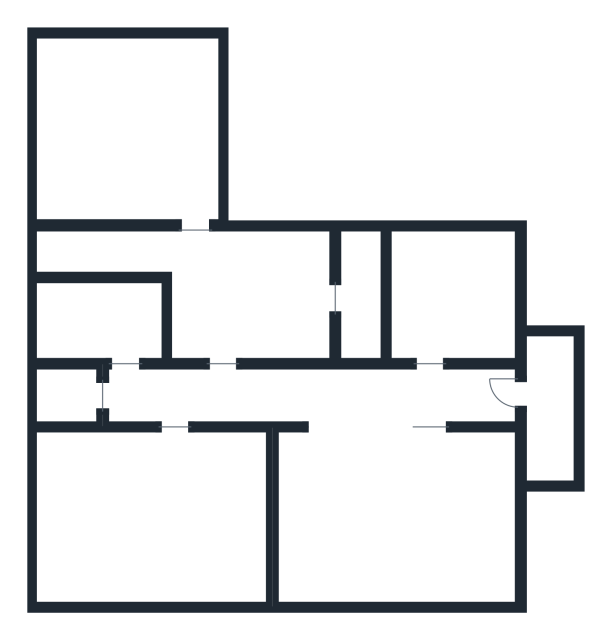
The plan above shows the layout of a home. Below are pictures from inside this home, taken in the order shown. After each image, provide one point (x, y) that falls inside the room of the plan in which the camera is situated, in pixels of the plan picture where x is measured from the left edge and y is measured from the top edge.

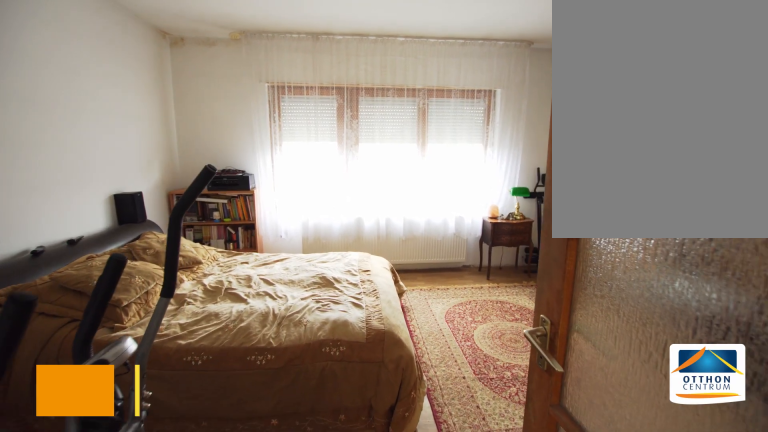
(401, 513)
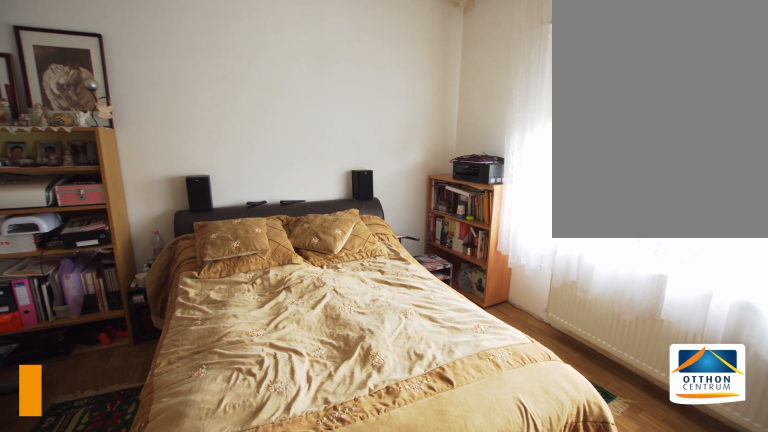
(401, 513)
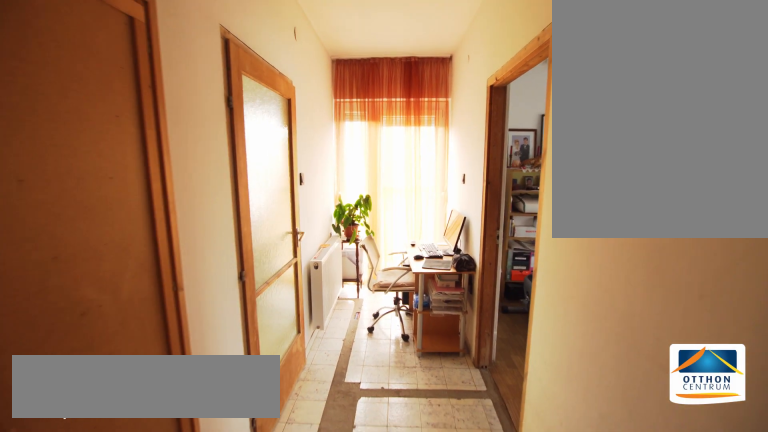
(457, 399)
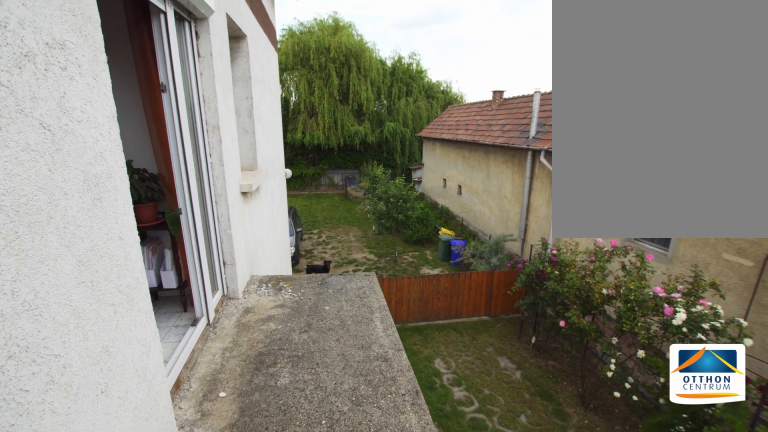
(551, 400)
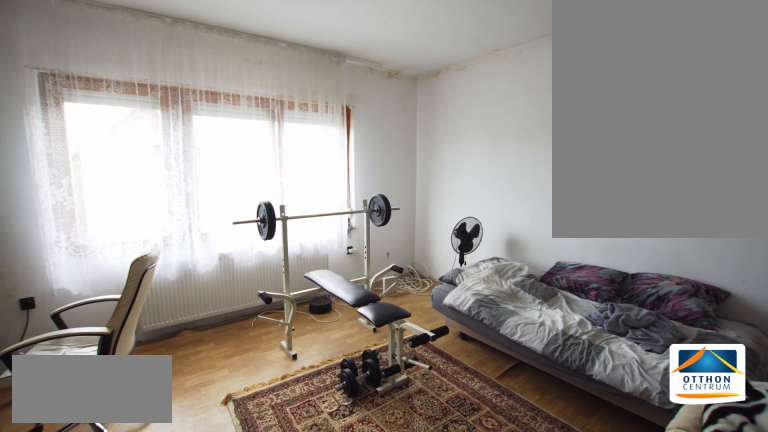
(147, 520)
